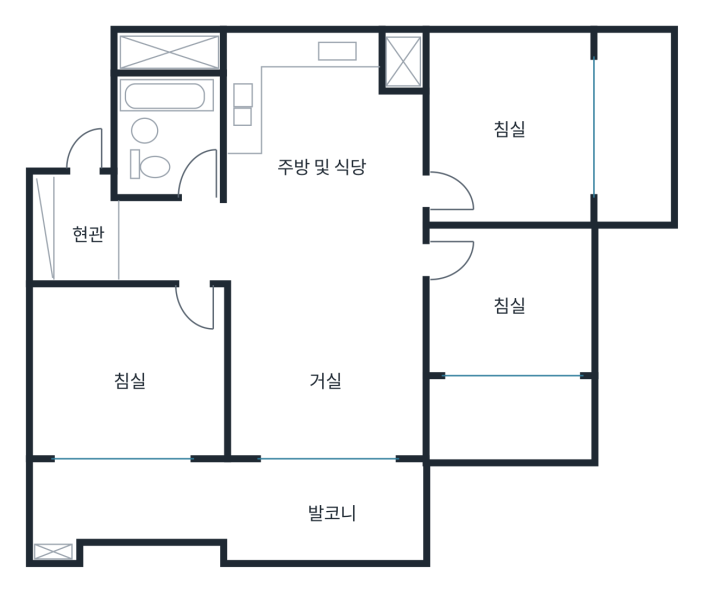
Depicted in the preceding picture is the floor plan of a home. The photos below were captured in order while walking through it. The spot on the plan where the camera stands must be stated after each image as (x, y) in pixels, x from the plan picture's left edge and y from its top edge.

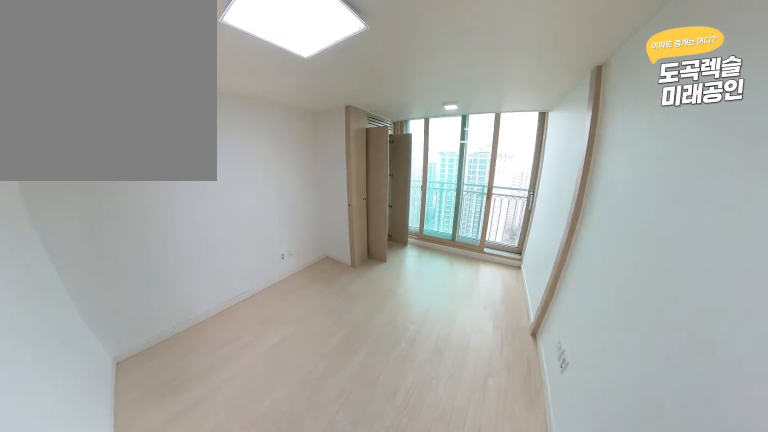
(446, 184)
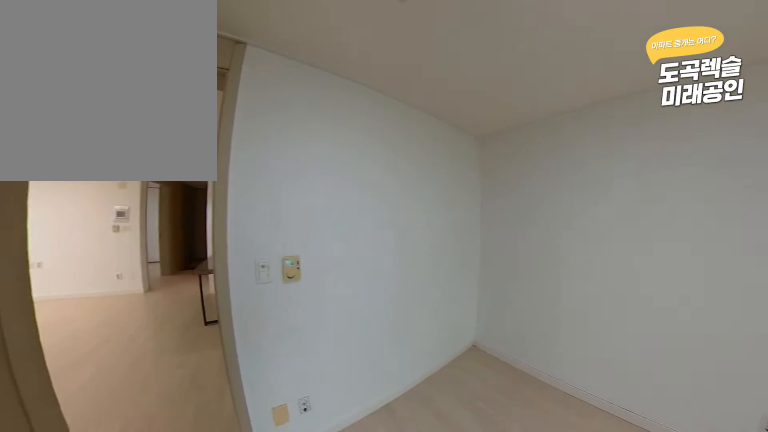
(462, 176)
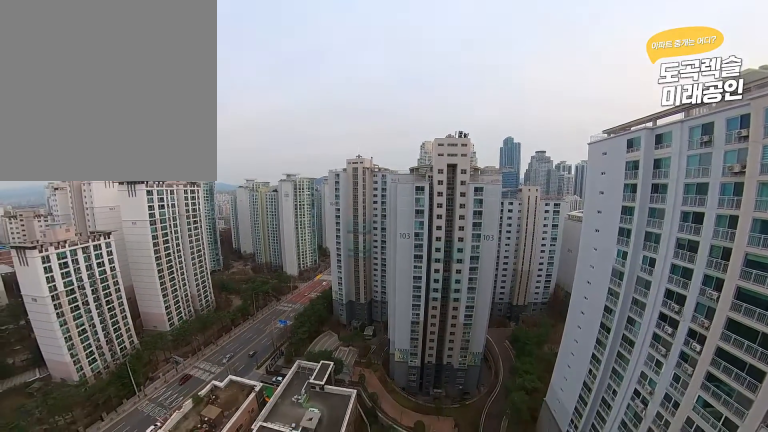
(380, 559)
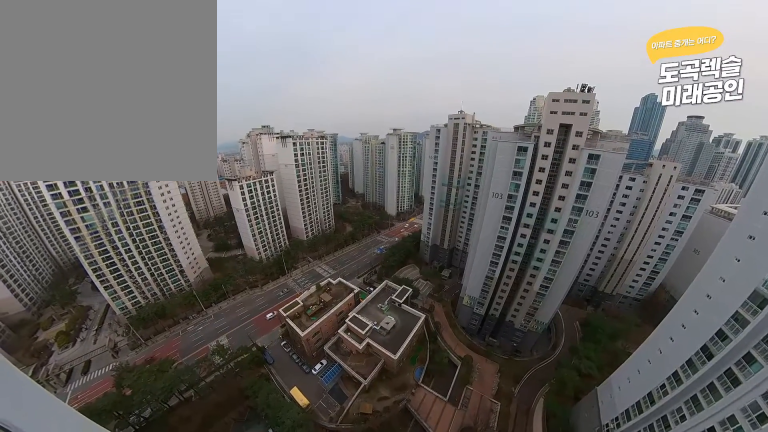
(380, 559)
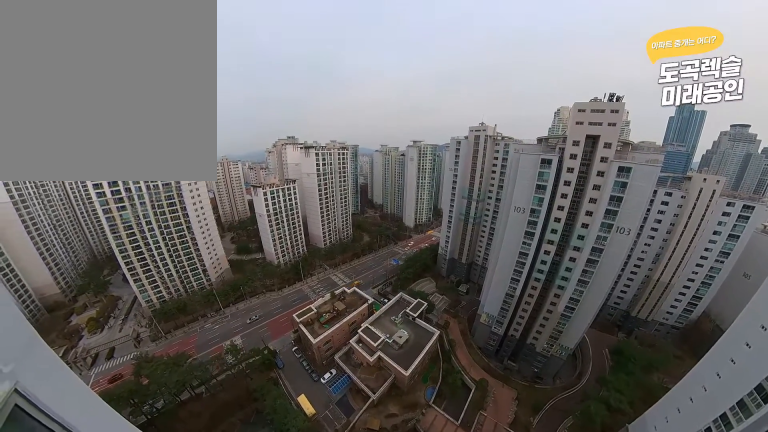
(380, 559)
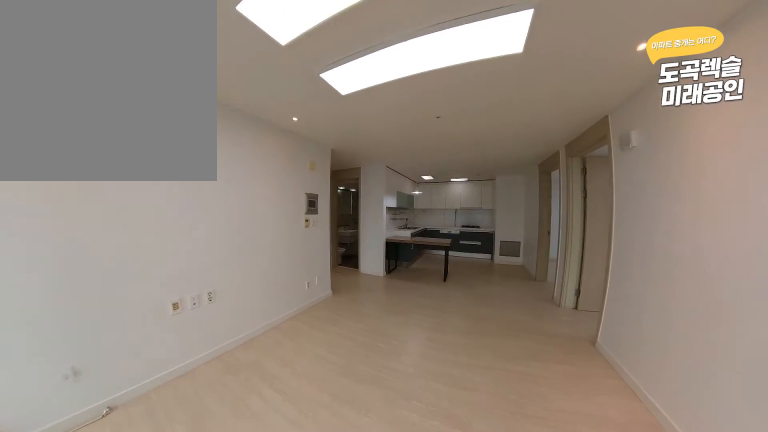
(331, 377)
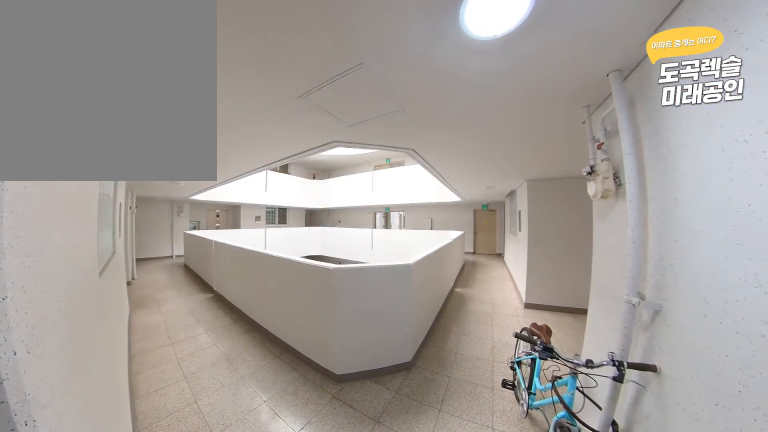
(62, 165)
